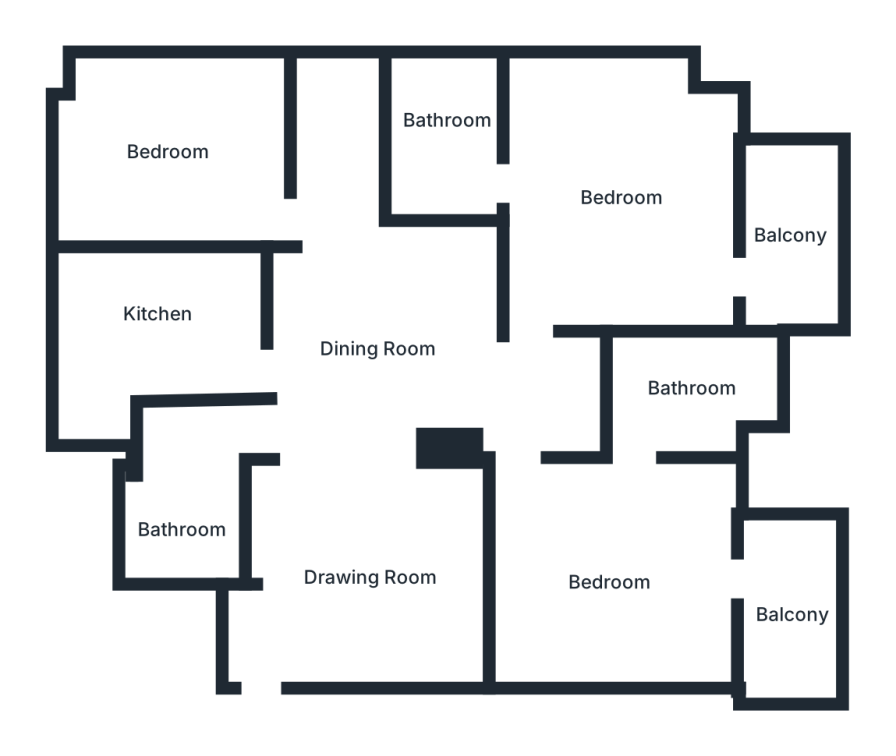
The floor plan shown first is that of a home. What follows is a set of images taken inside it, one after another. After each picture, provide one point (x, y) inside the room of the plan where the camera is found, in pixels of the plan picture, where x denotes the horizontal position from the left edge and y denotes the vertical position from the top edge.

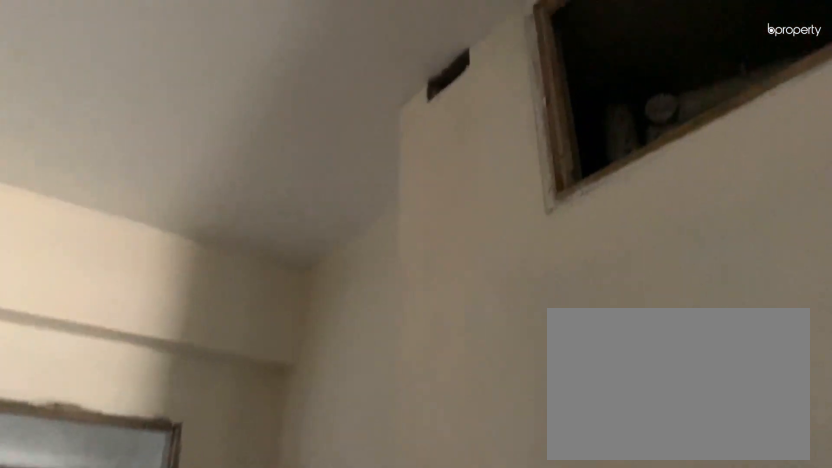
(364, 565)
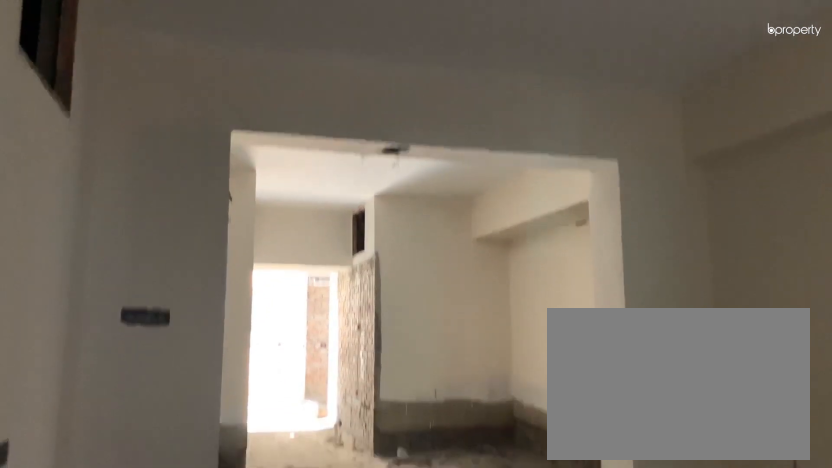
(364, 565)
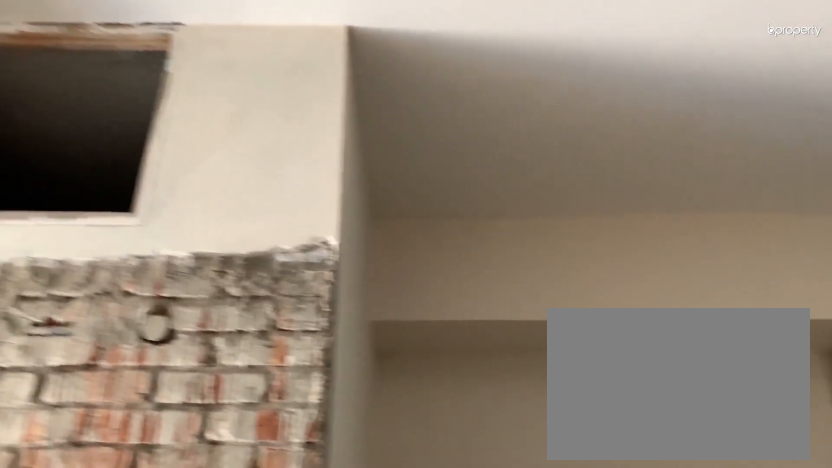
(386, 334)
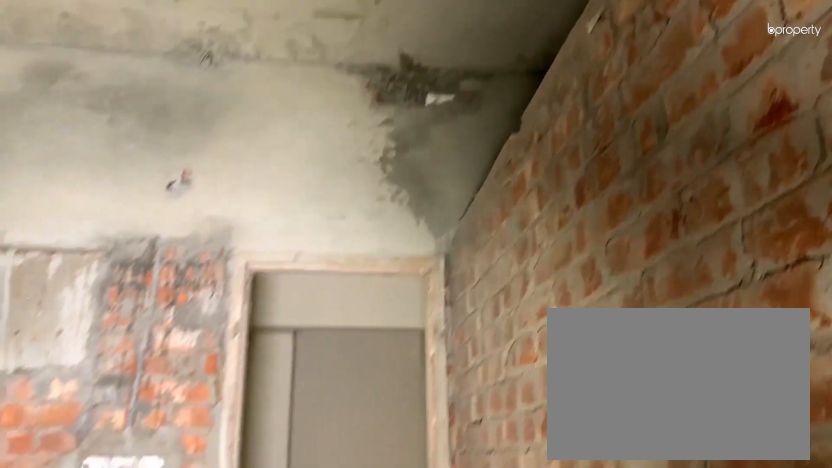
(139, 326)
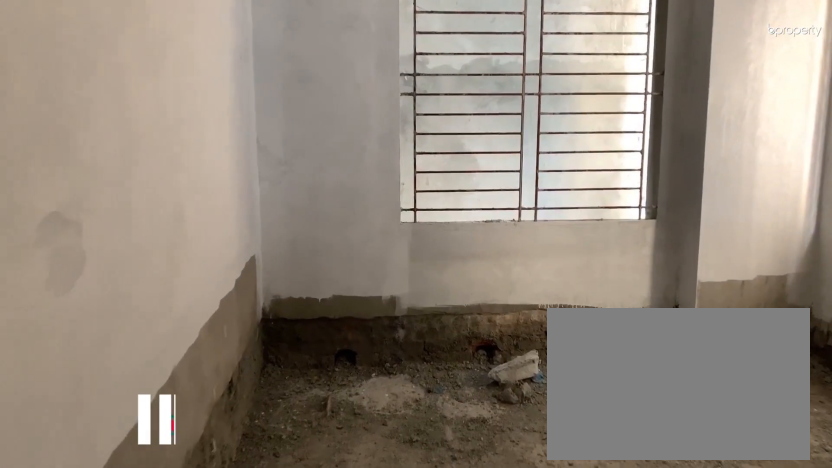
(168, 154)
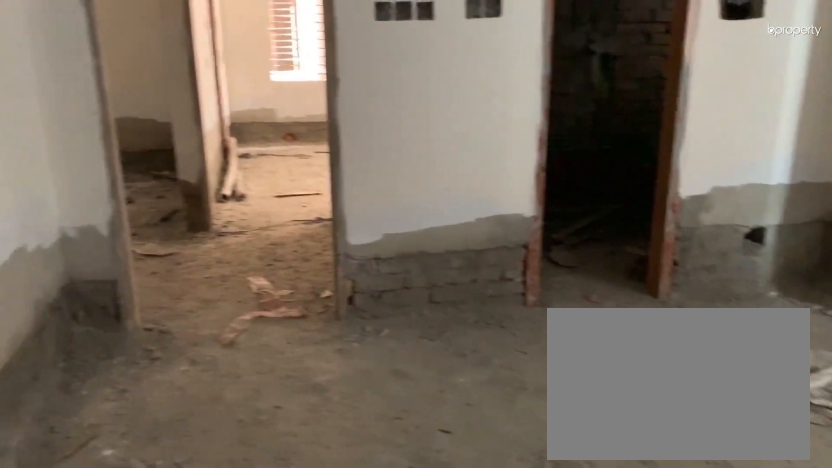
(624, 573)
